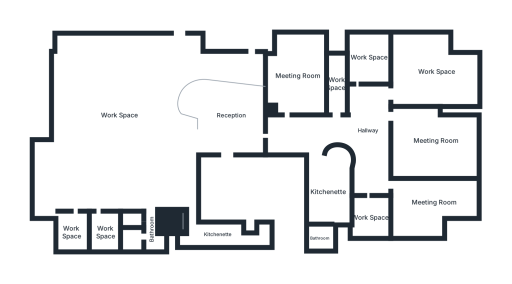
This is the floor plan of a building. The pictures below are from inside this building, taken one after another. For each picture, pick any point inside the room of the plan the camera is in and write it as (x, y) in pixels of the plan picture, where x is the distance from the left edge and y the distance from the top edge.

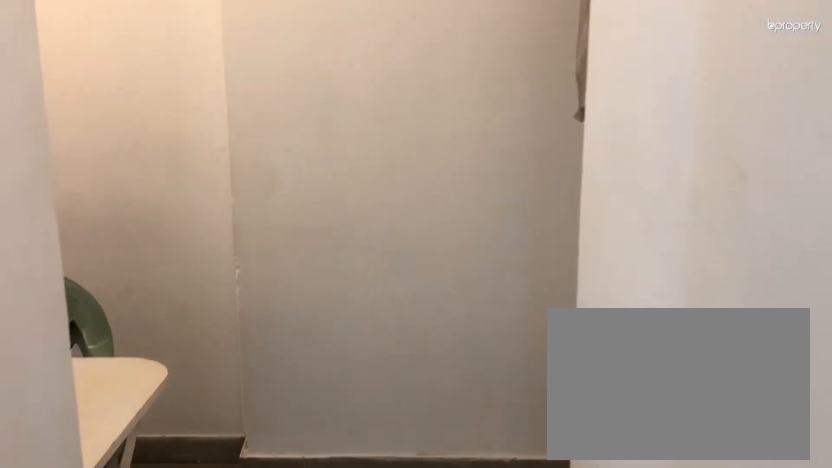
(217, 234)
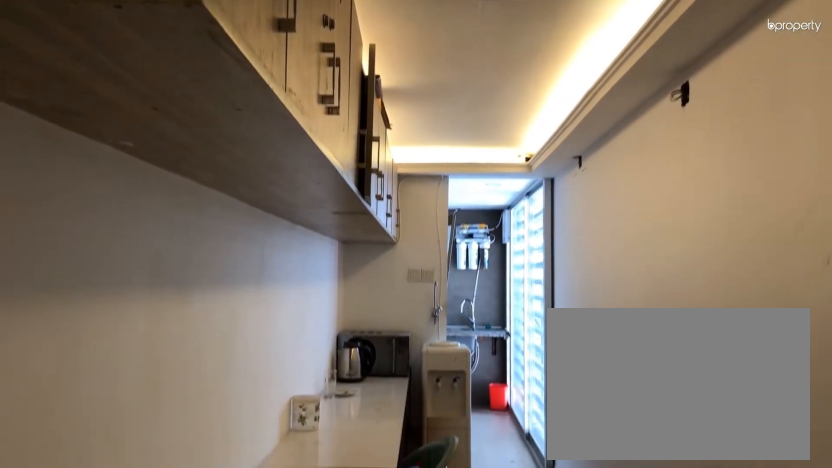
(217, 234)
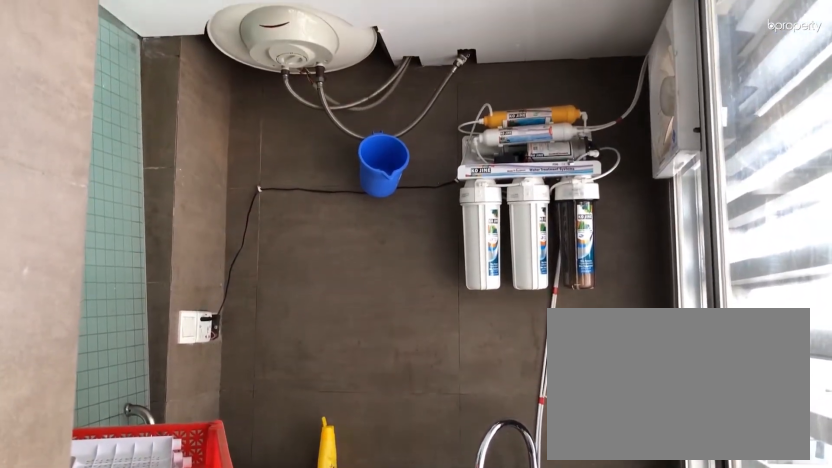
(263, 236)
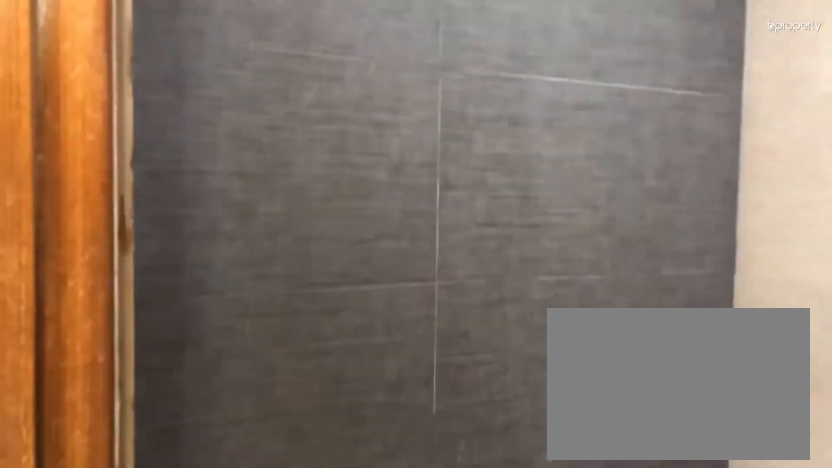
(132, 240)
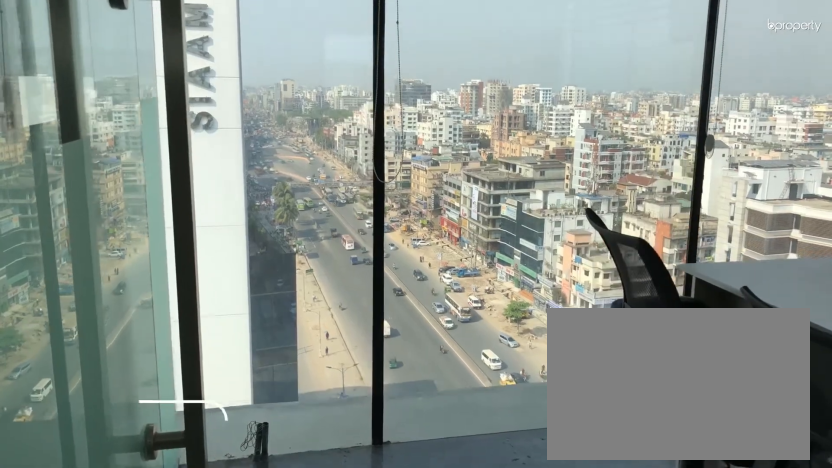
(71, 231)
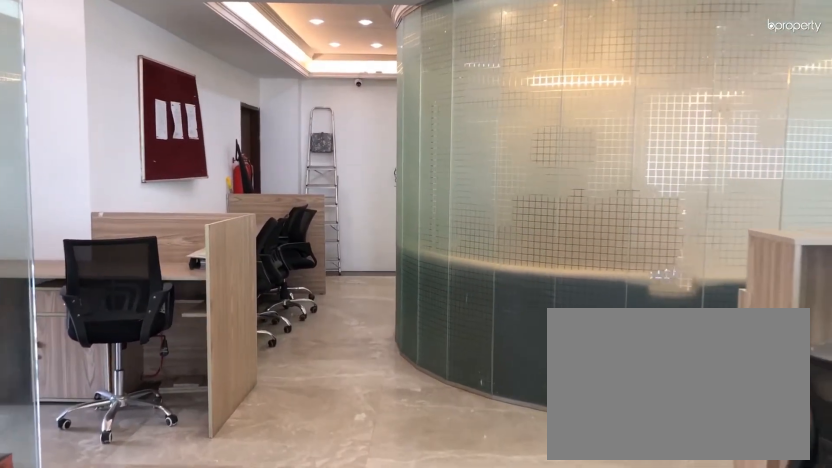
(190, 68)
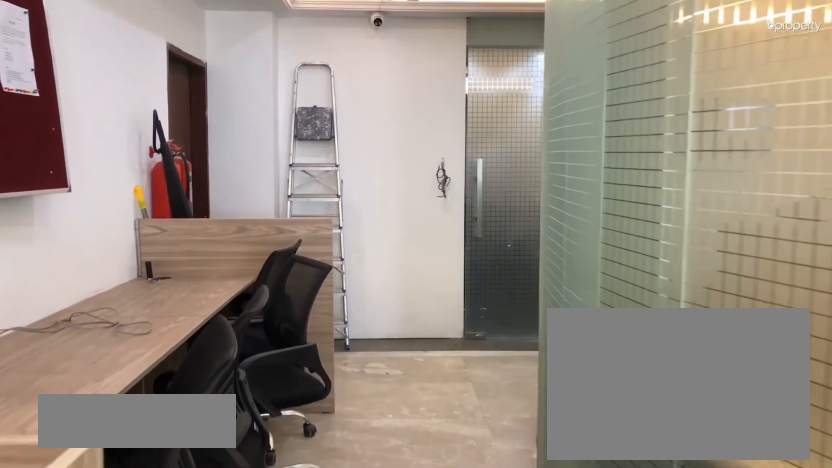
(244, 71)
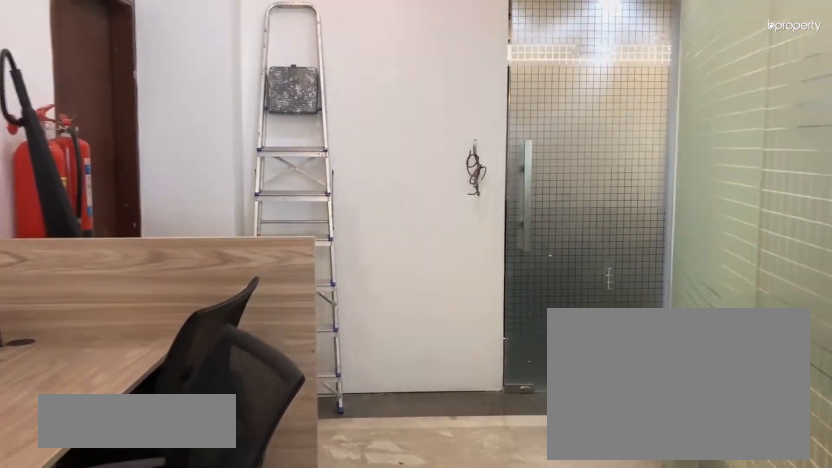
(244, 71)
